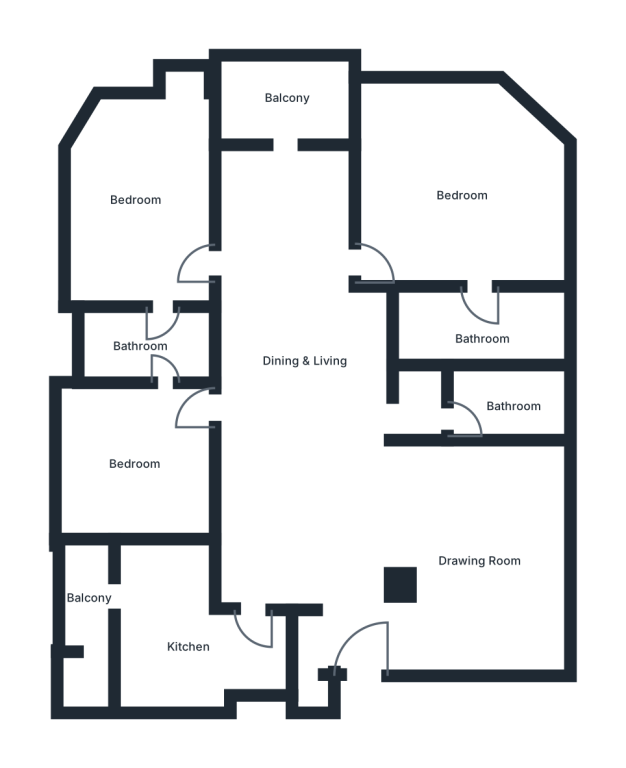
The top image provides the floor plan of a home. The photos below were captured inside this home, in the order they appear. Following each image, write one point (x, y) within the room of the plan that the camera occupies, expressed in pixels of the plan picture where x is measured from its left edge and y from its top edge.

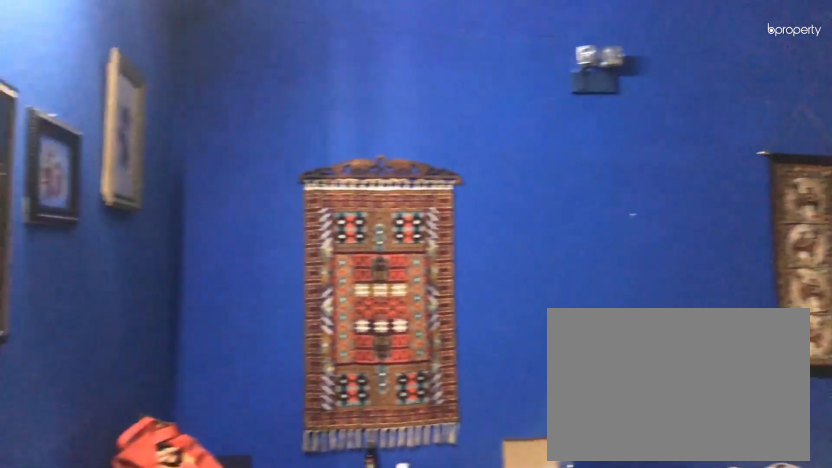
(141, 468)
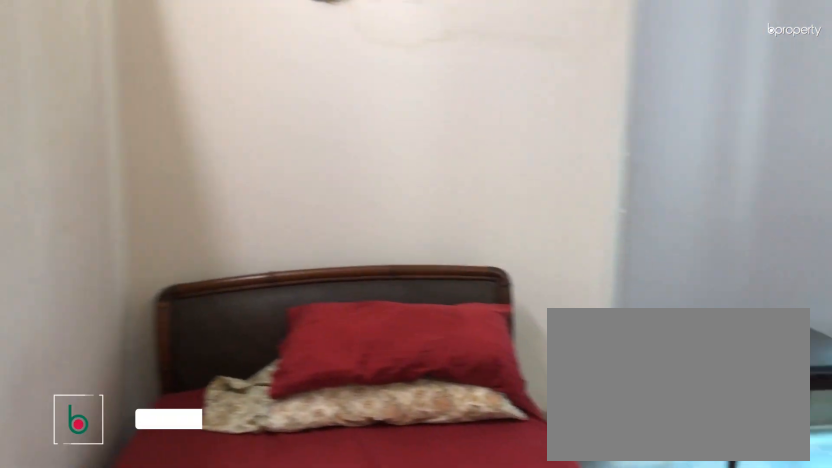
(135, 202)
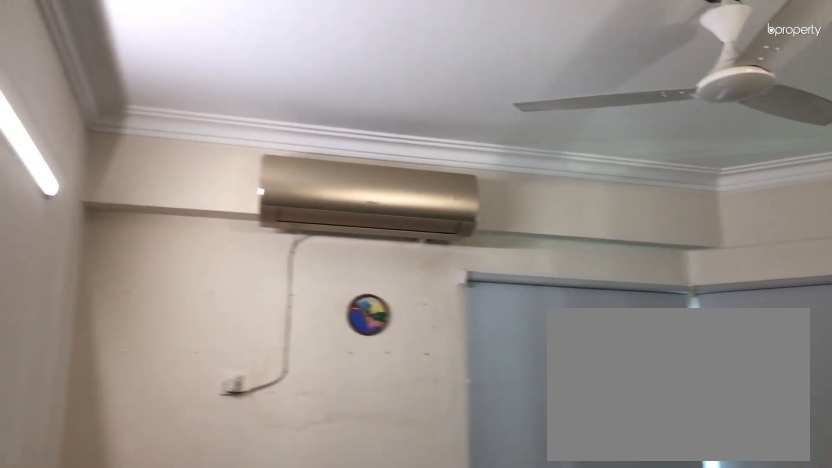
(136, 201)
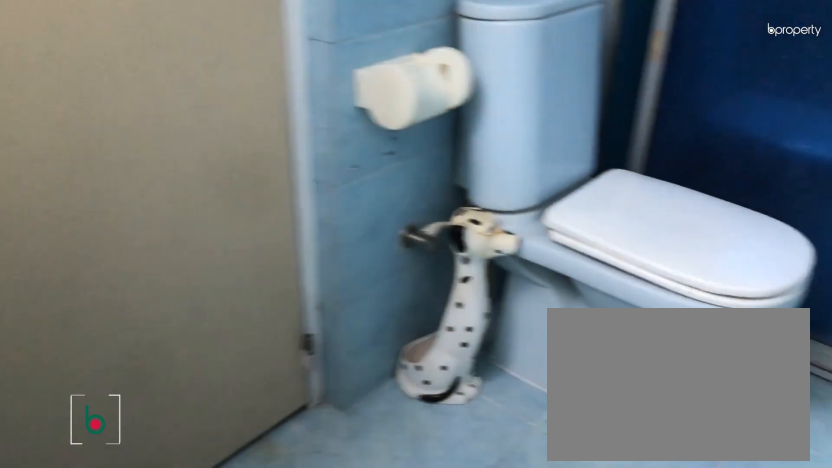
(141, 339)
